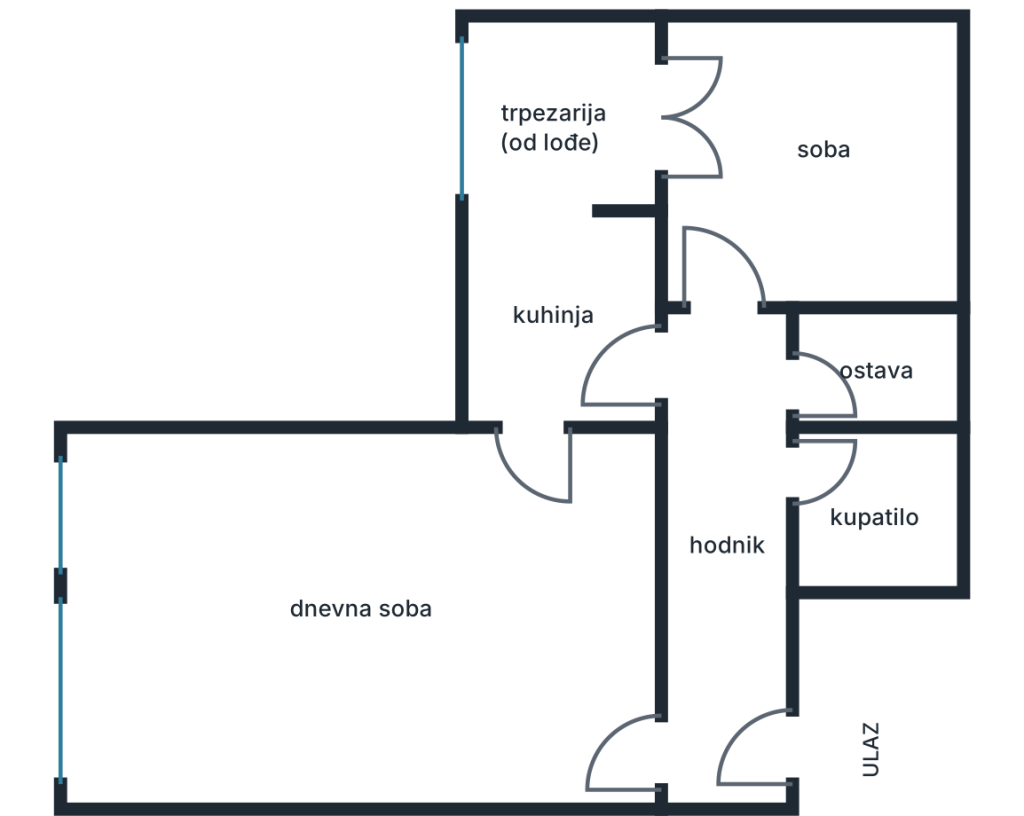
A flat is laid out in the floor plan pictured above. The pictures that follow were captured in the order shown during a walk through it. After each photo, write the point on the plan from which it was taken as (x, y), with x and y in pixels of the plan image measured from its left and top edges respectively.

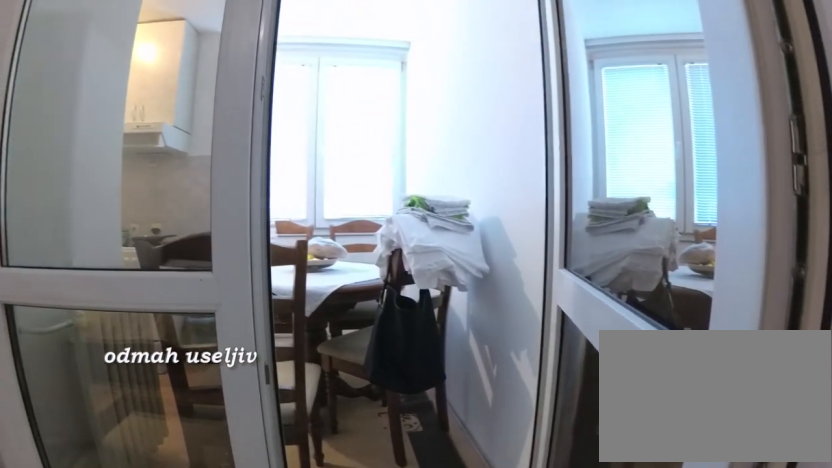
(747, 141)
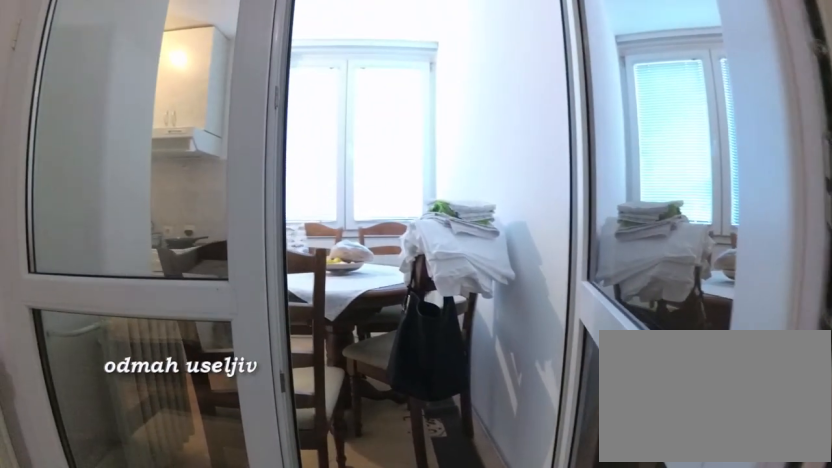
(740, 138)
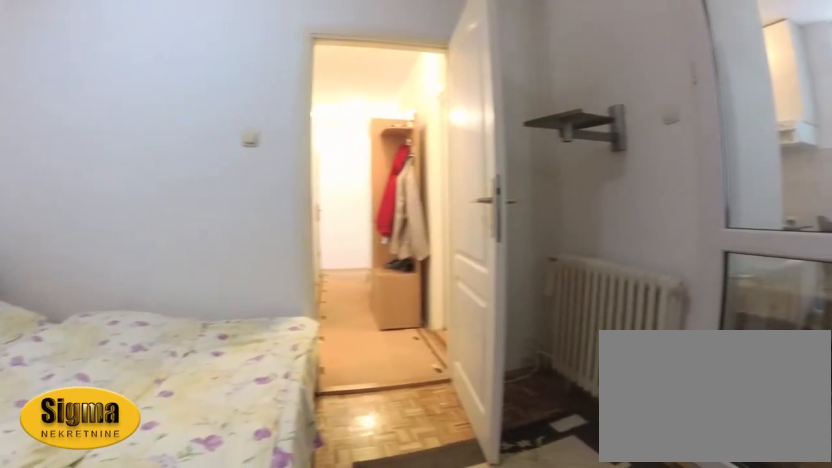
(719, 89)
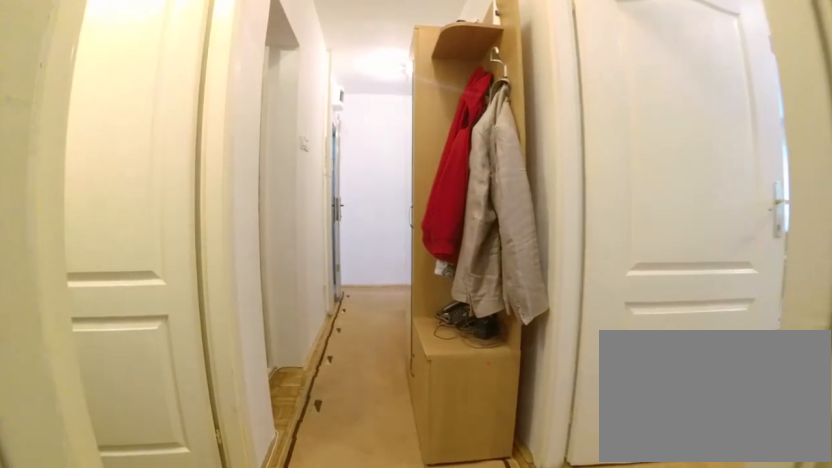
(714, 254)
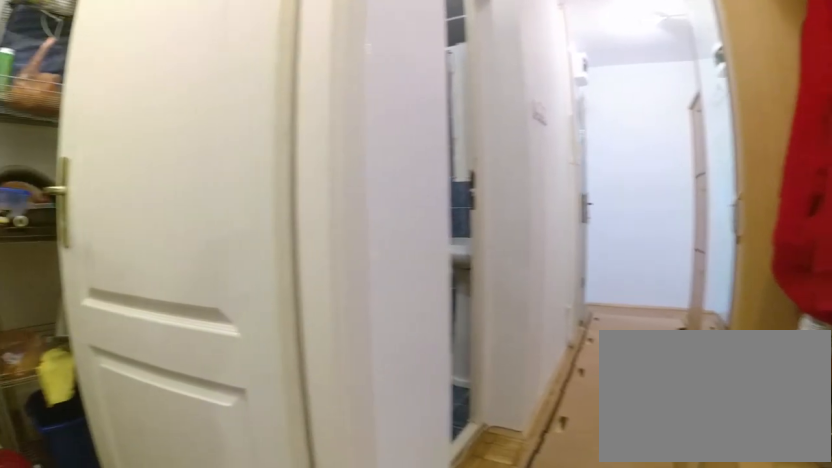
(720, 310)
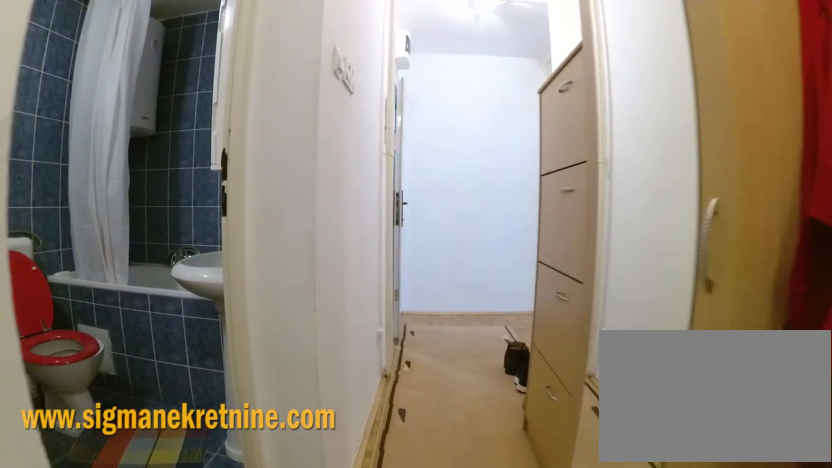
(726, 391)
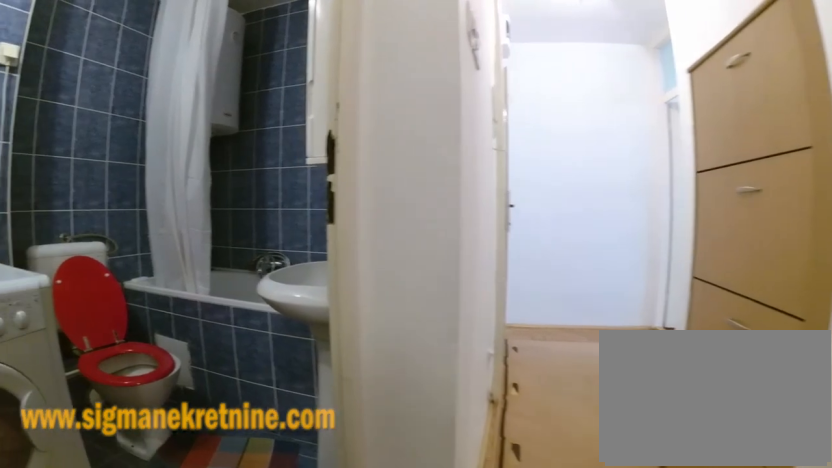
(728, 447)
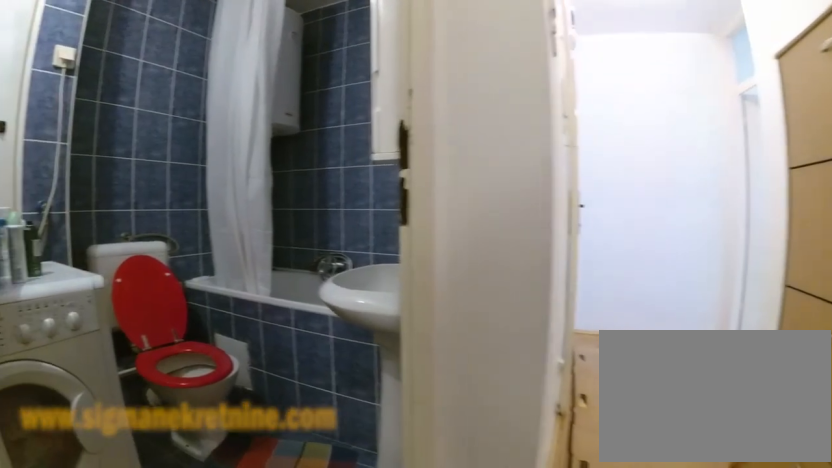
(729, 455)
